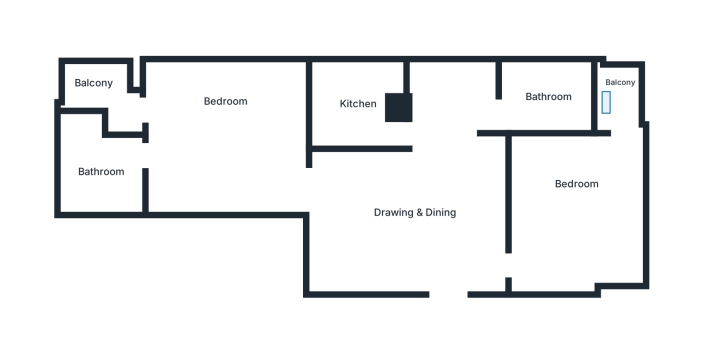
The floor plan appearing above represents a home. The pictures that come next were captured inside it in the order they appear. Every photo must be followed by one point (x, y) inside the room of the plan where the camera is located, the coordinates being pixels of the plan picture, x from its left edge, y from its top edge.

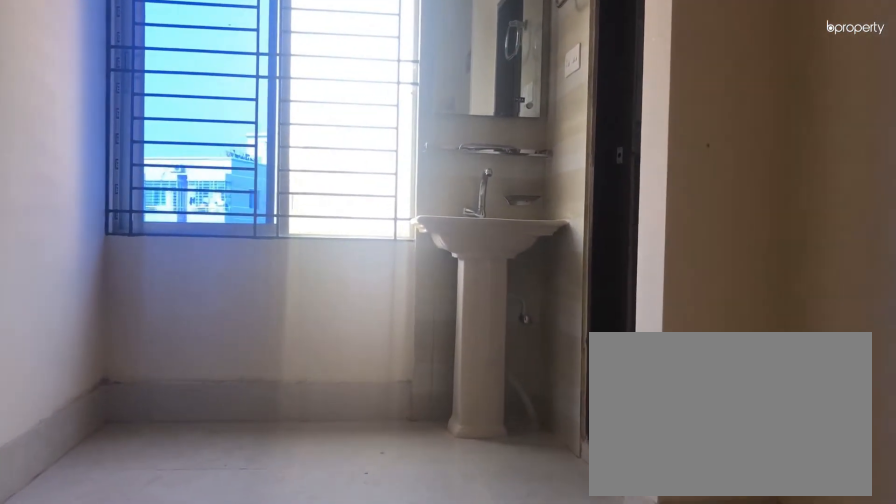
(413, 214)
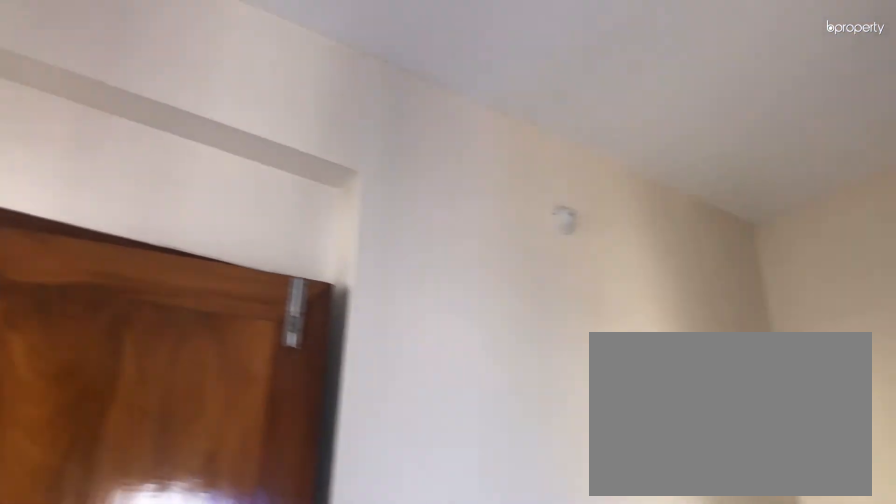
(413, 214)
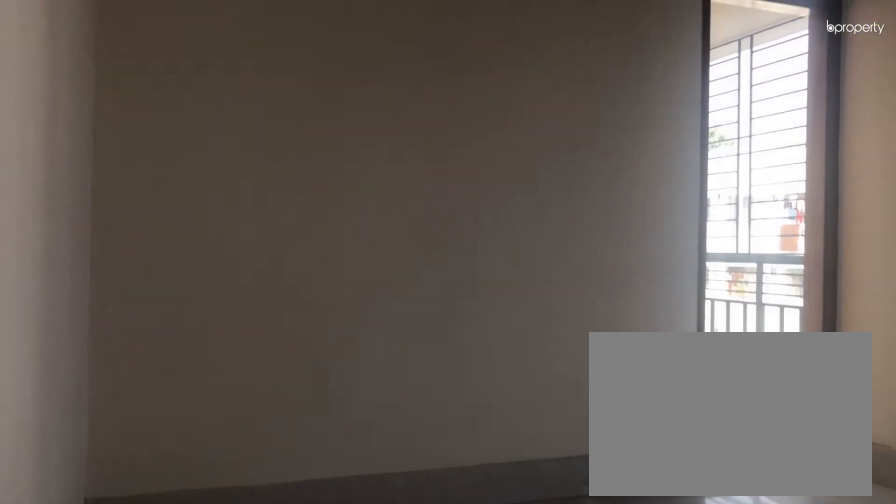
(578, 214)
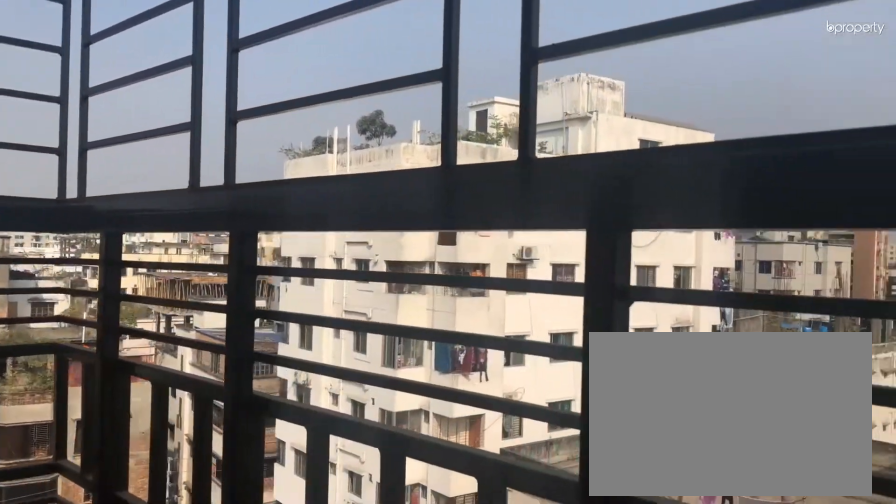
(622, 91)
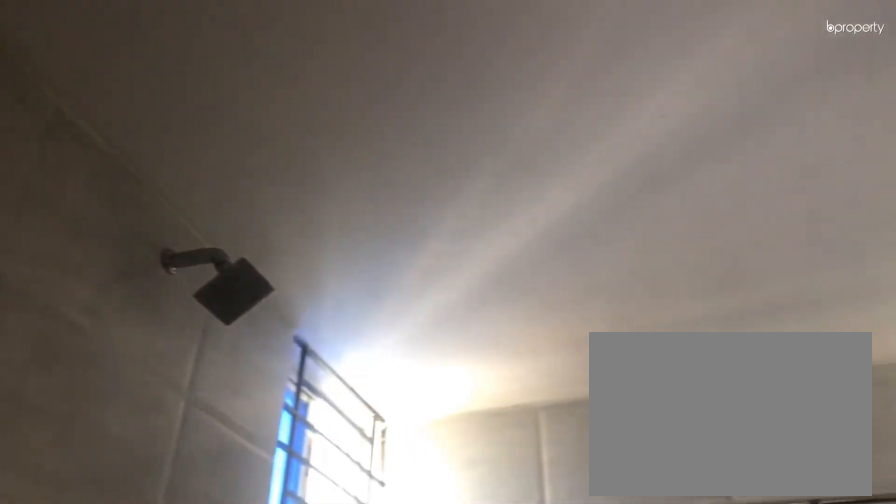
(552, 92)
